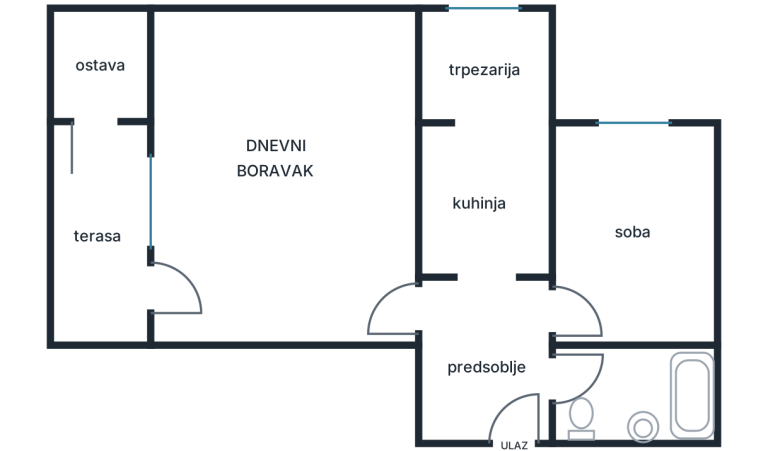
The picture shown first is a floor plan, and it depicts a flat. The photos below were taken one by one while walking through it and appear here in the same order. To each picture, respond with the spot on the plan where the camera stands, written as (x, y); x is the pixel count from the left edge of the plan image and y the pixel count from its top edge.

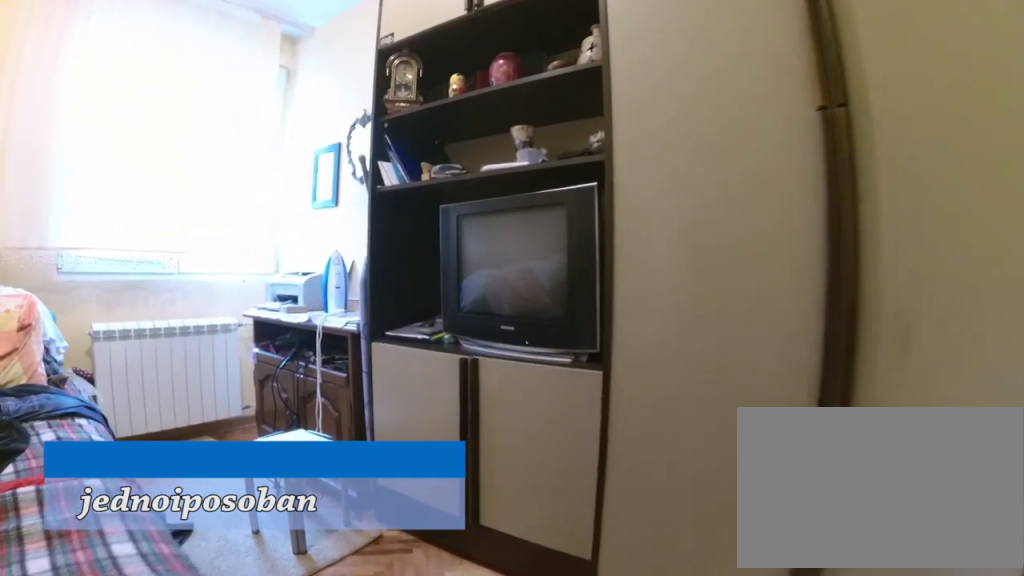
(612, 314)
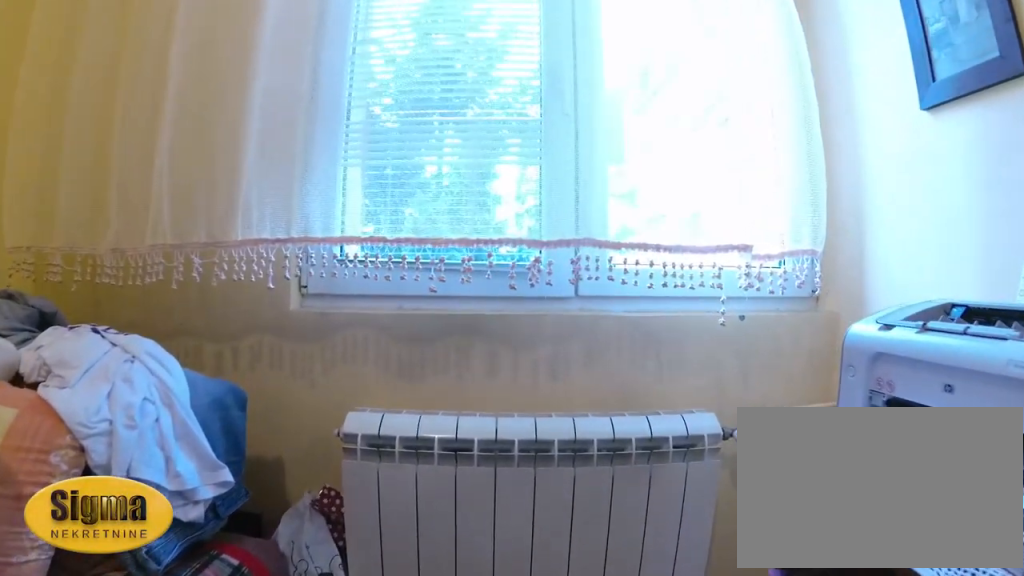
(655, 226)
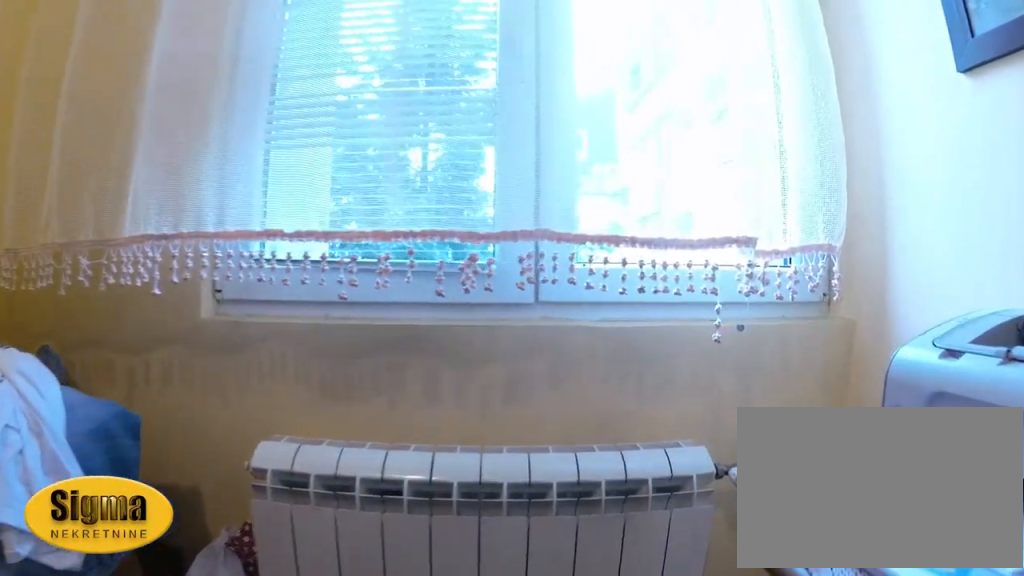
(655, 208)
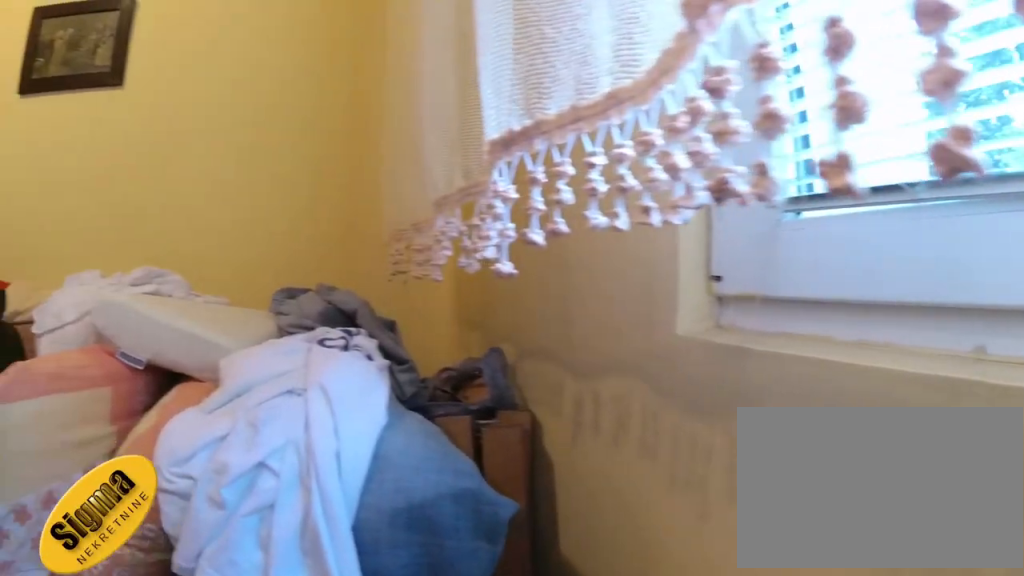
(667, 166)
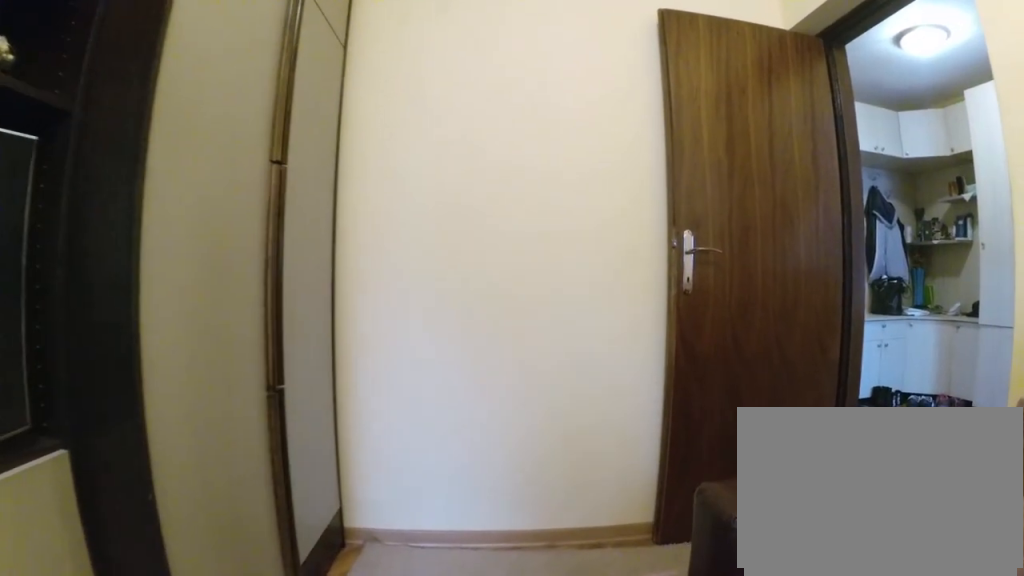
(642, 210)
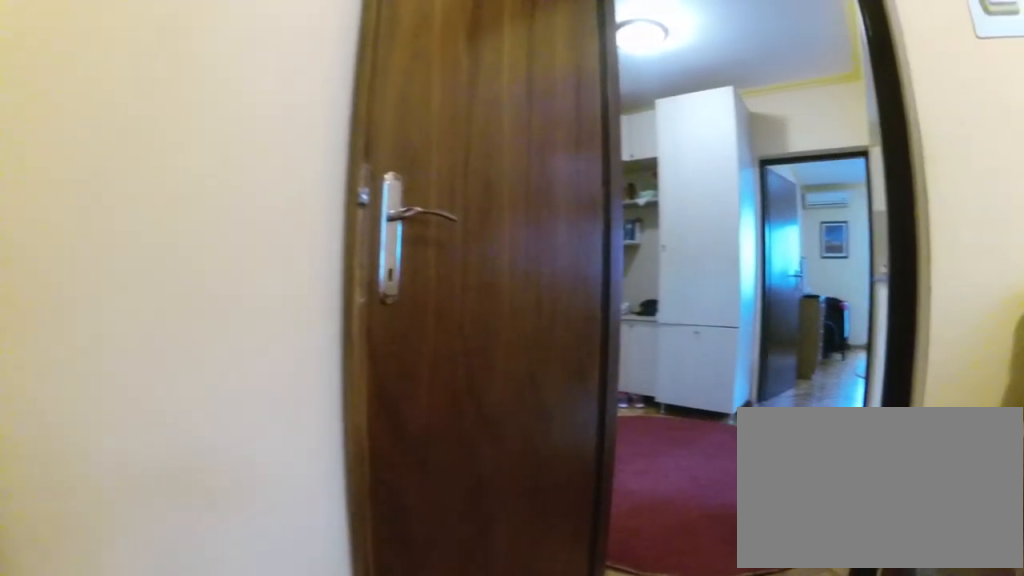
(648, 276)
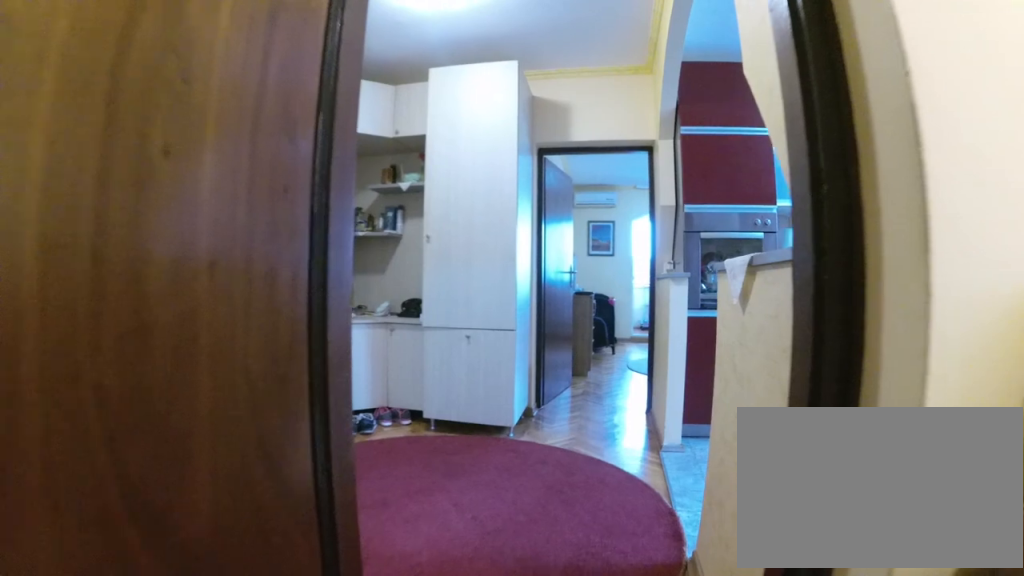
(618, 298)
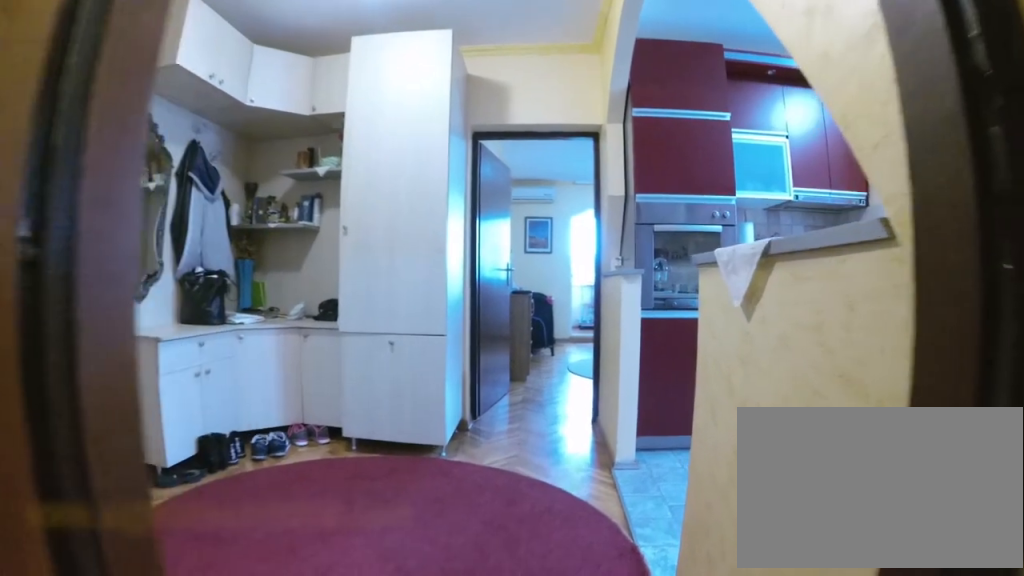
(593, 303)
